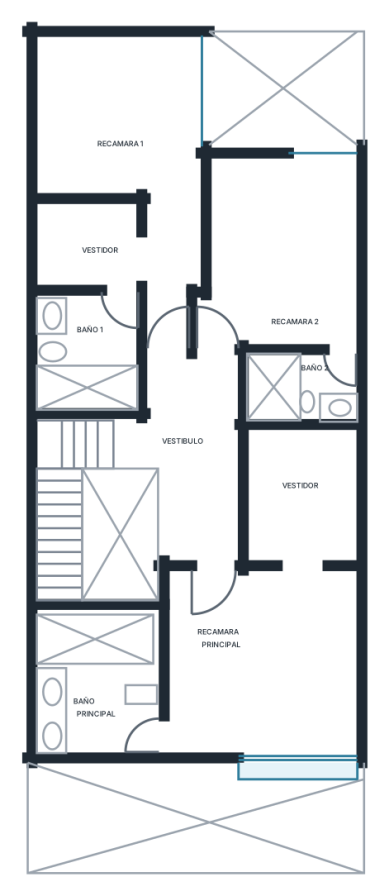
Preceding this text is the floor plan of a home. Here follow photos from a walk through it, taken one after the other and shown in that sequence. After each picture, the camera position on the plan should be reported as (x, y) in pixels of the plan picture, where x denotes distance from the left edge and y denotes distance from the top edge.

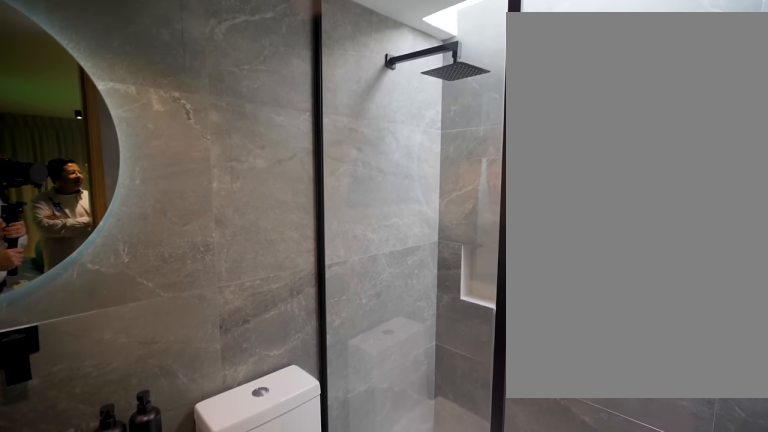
(339, 364)
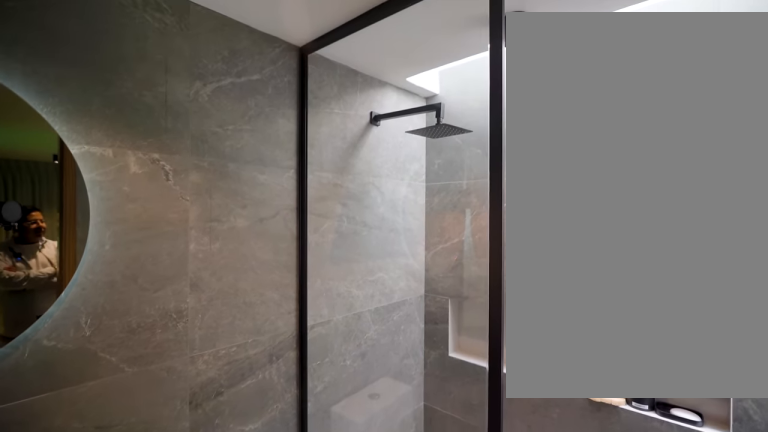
(340, 365)
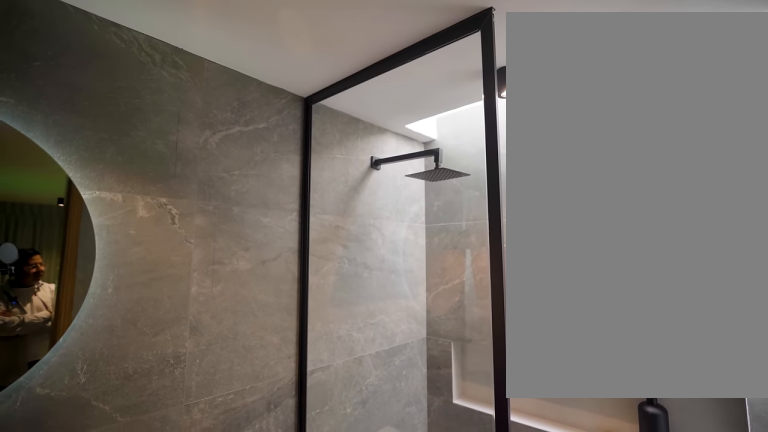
(340, 365)
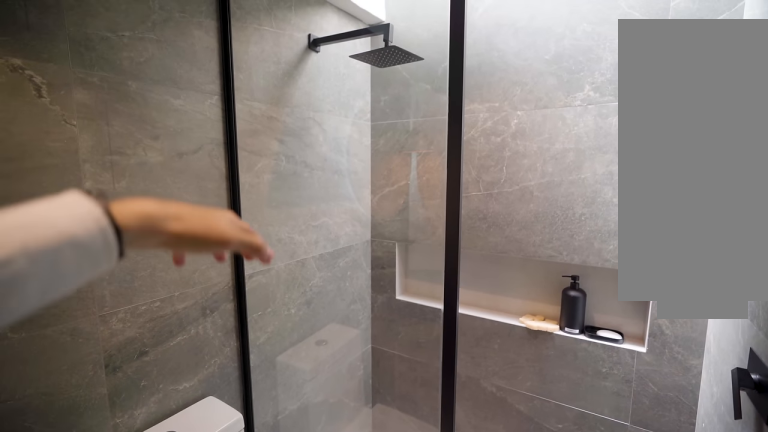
(338, 368)
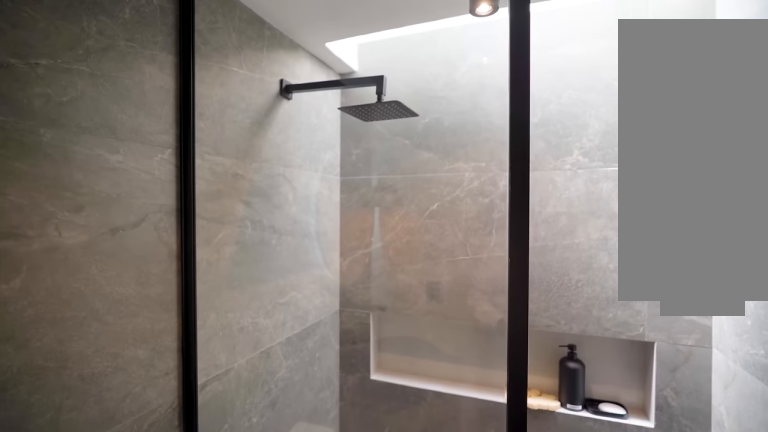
(336, 370)
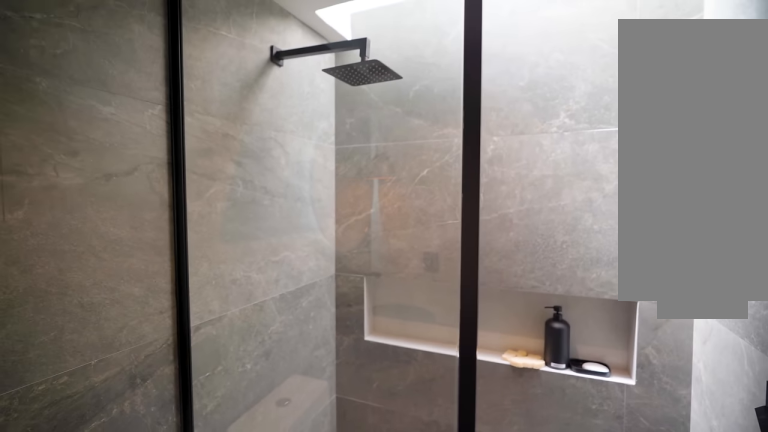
(328, 385)
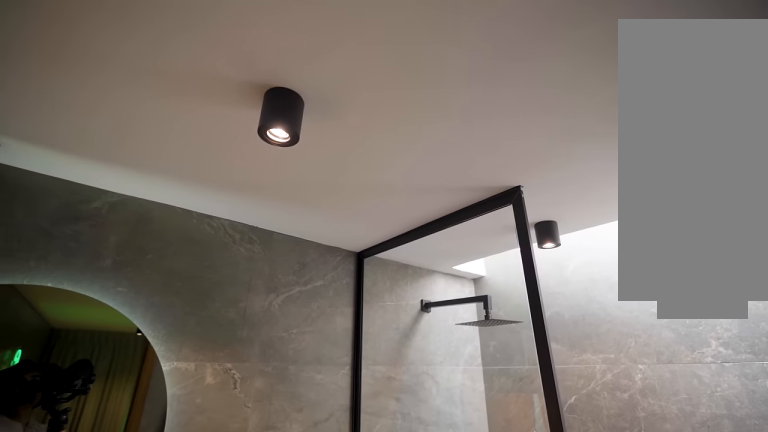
(332, 376)
